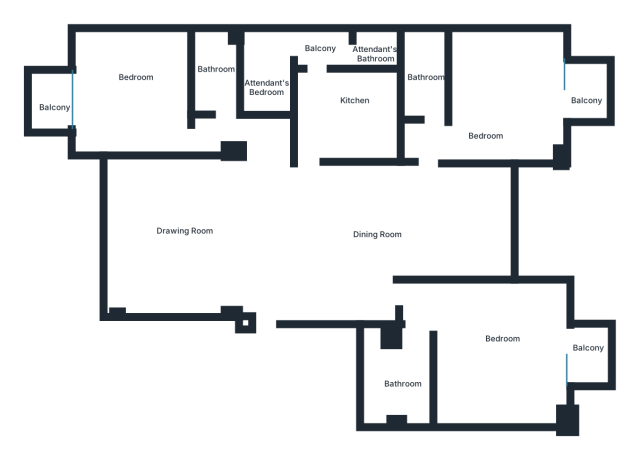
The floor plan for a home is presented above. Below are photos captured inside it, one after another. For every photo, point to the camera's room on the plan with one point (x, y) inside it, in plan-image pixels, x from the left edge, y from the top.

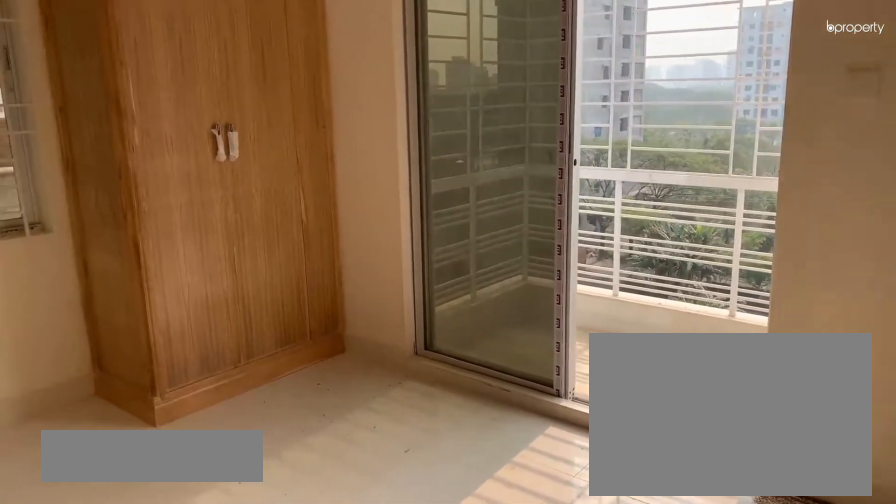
(506, 99)
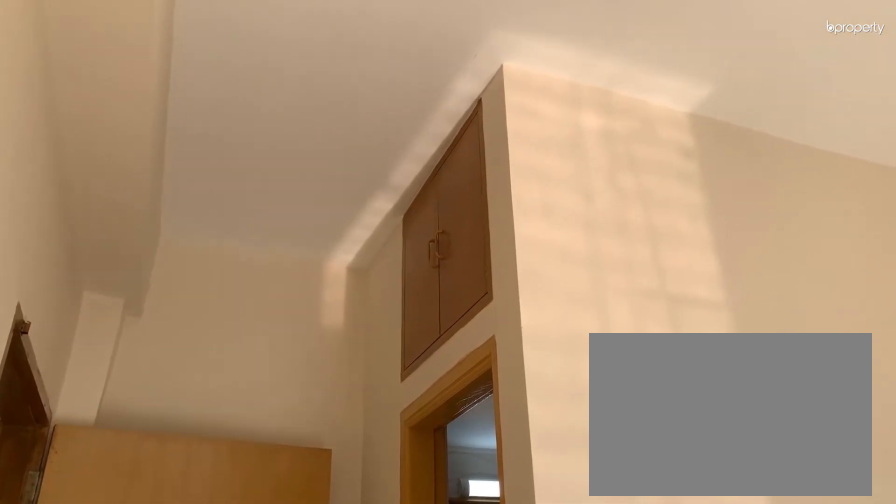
(506, 99)
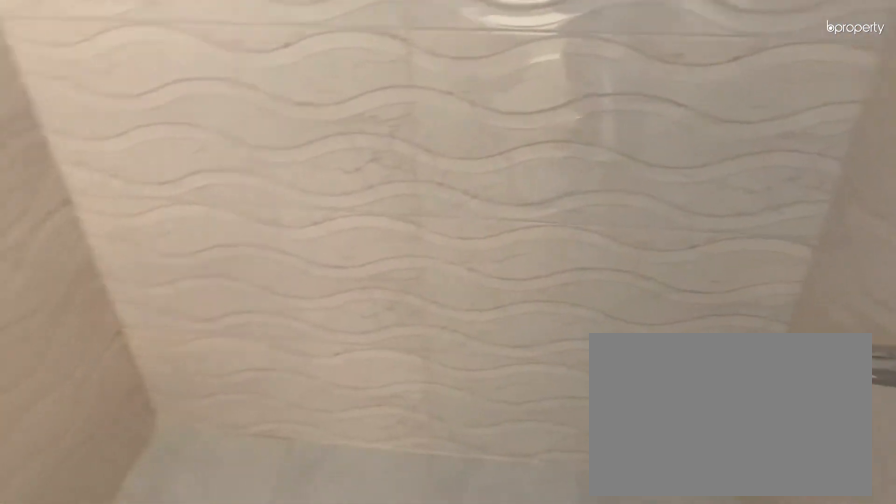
(426, 84)
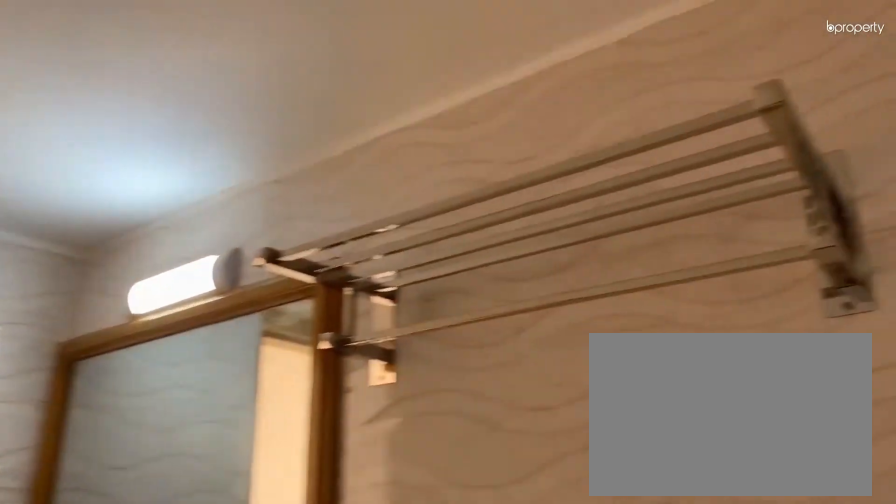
(426, 84)
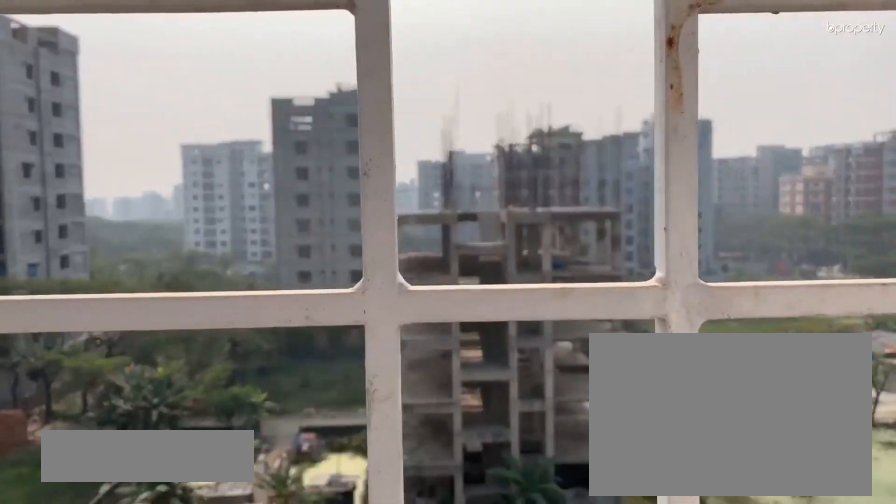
(586, 101)
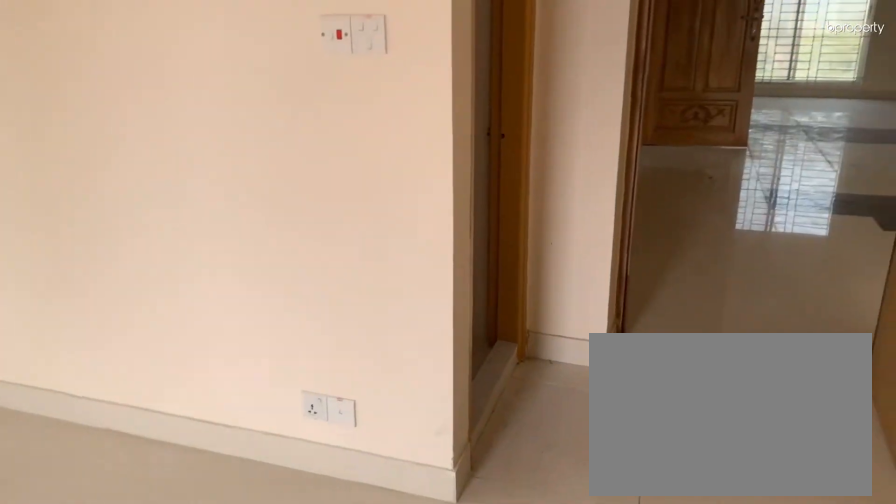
(496, 364)
